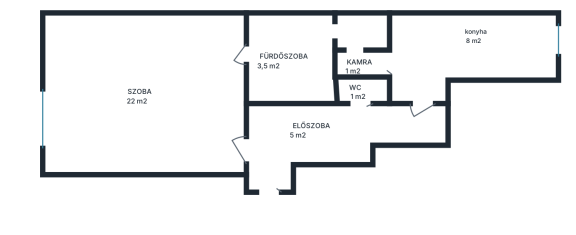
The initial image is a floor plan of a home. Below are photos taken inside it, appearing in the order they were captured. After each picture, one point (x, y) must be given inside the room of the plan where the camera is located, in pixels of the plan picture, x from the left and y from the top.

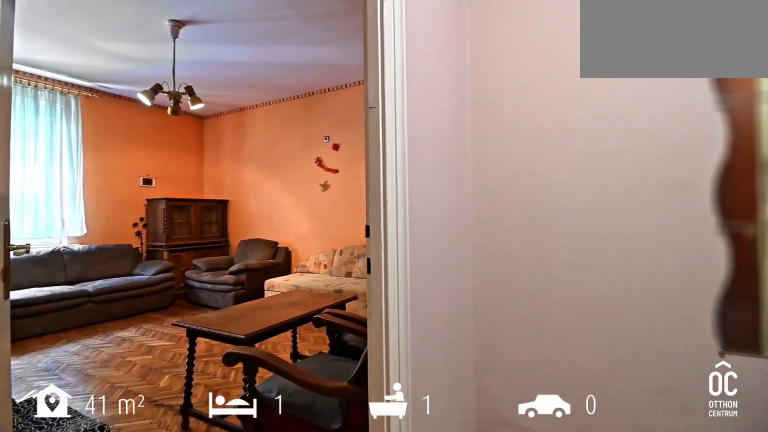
(269, 172)
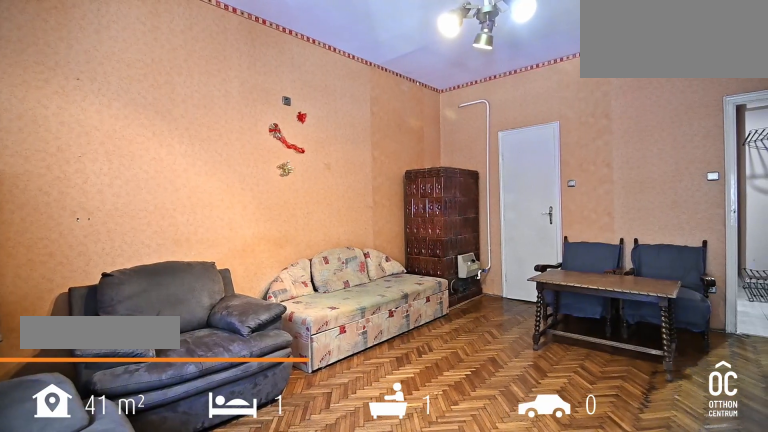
(152, 95)
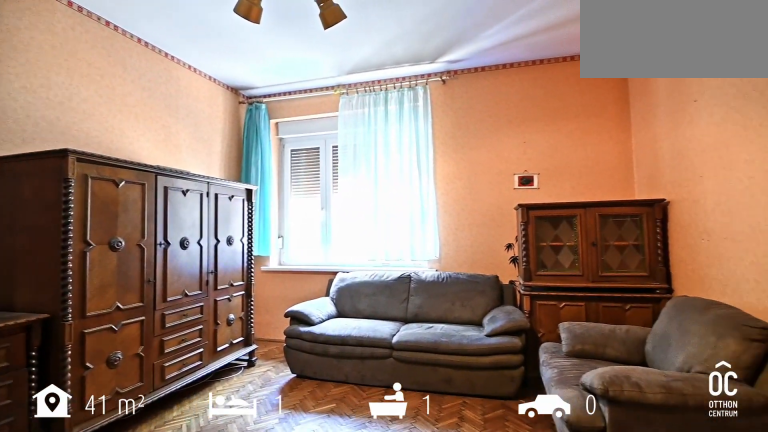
(152, 95)
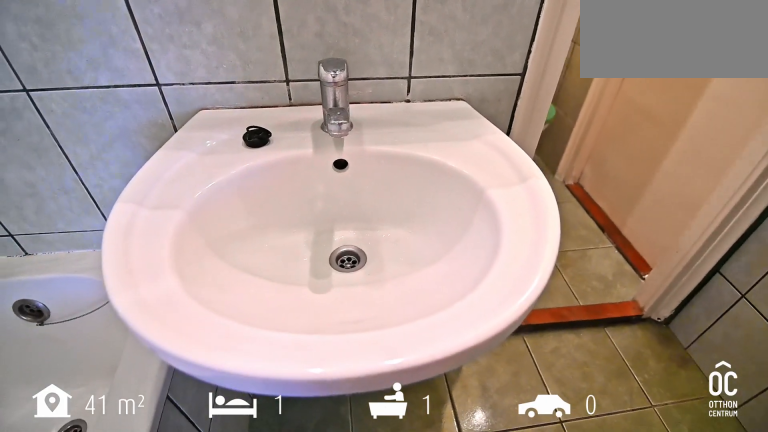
(289, 62)
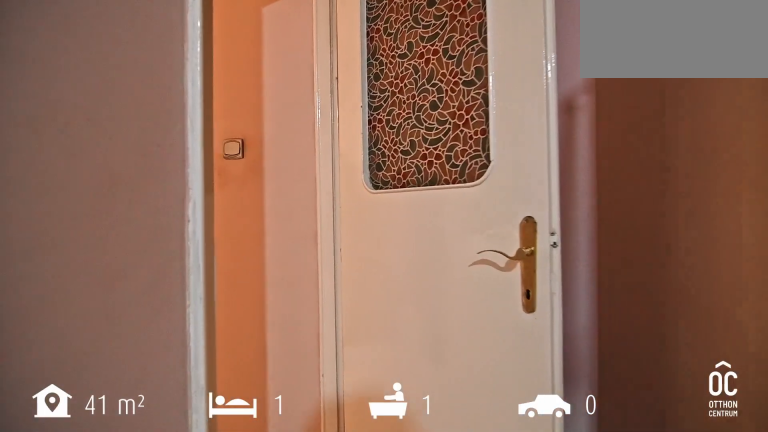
(395, 119)
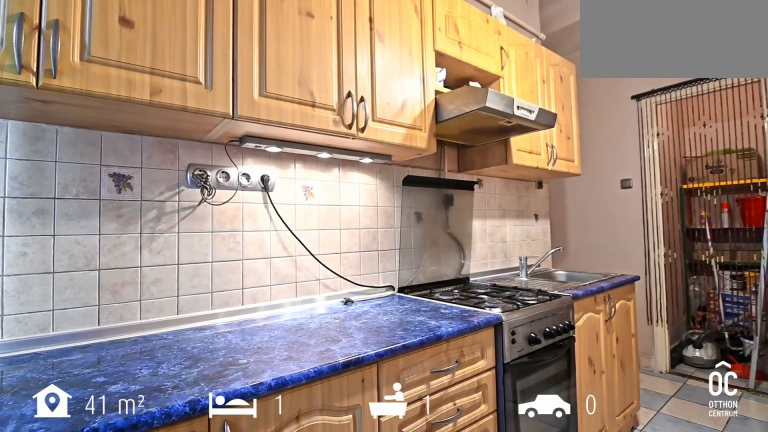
(485, 42)
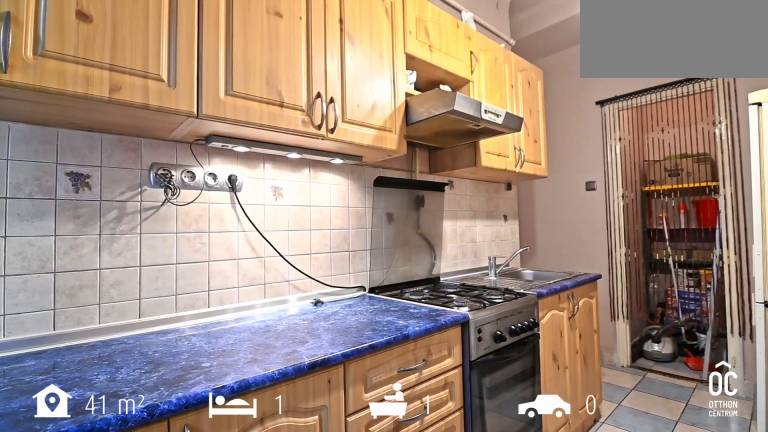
(485, 42)
